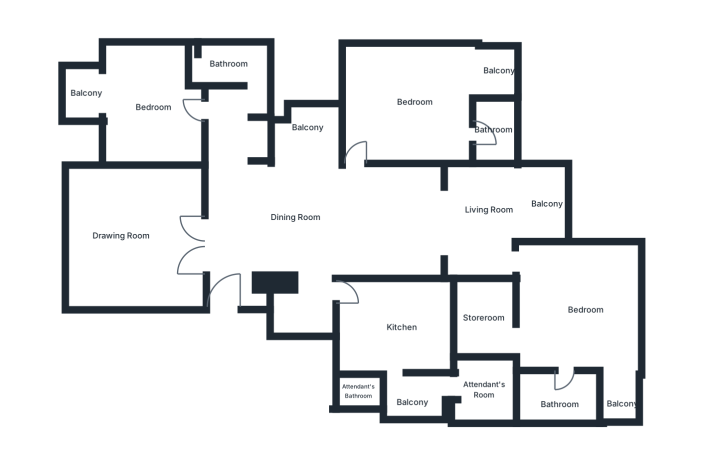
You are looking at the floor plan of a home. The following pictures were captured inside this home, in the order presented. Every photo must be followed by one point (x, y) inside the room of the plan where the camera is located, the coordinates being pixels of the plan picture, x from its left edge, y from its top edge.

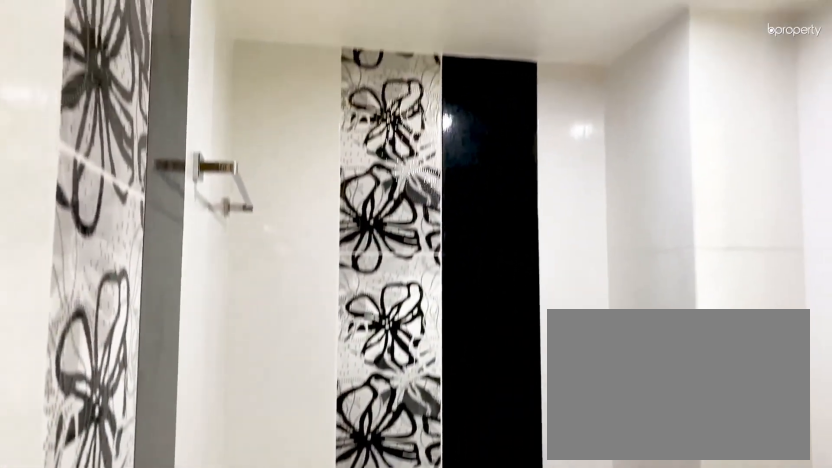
(224, 61)
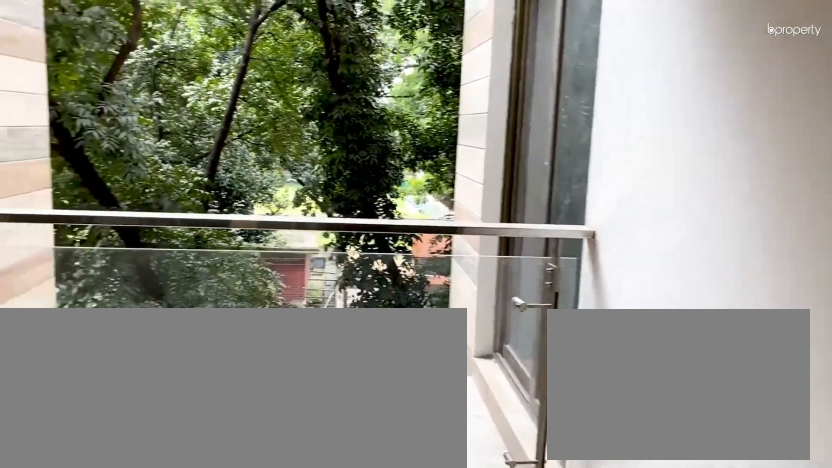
(303, 122)
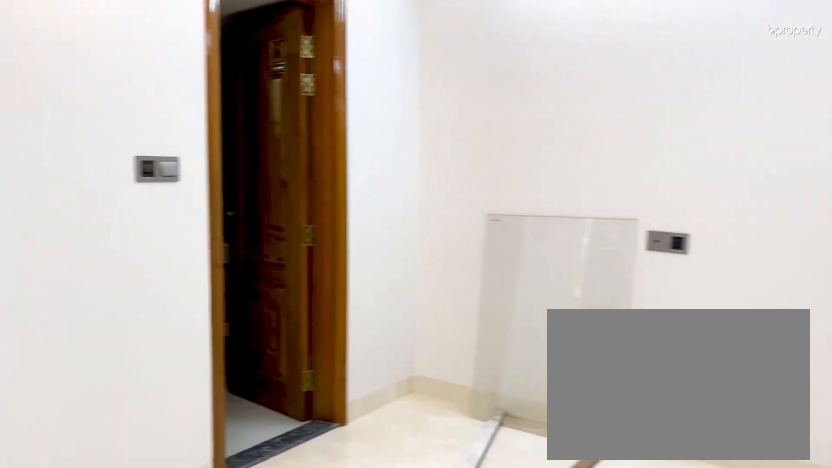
(416, 105)
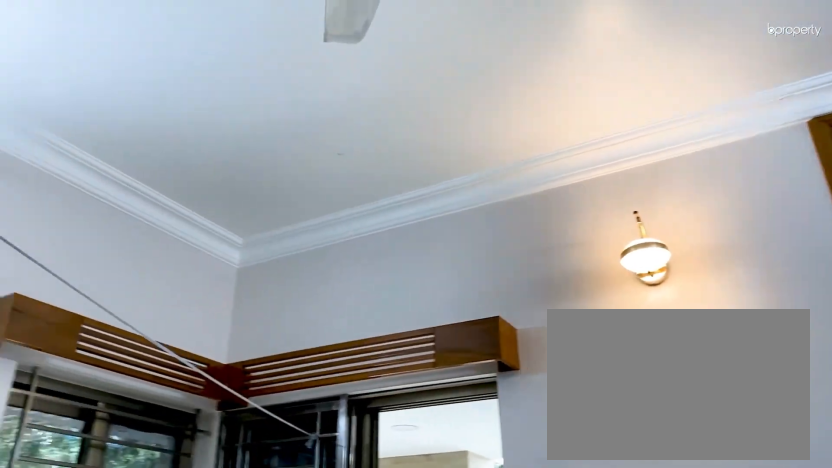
(416, 105)
